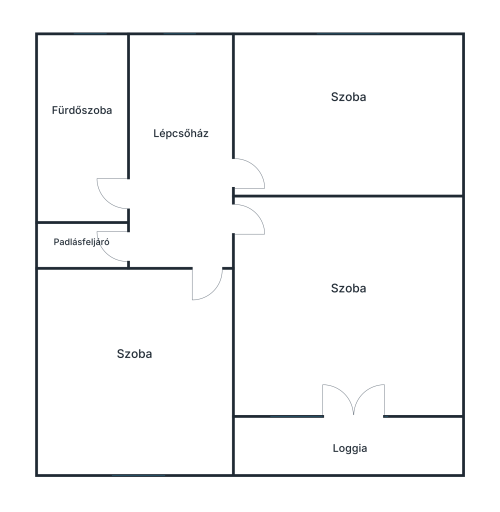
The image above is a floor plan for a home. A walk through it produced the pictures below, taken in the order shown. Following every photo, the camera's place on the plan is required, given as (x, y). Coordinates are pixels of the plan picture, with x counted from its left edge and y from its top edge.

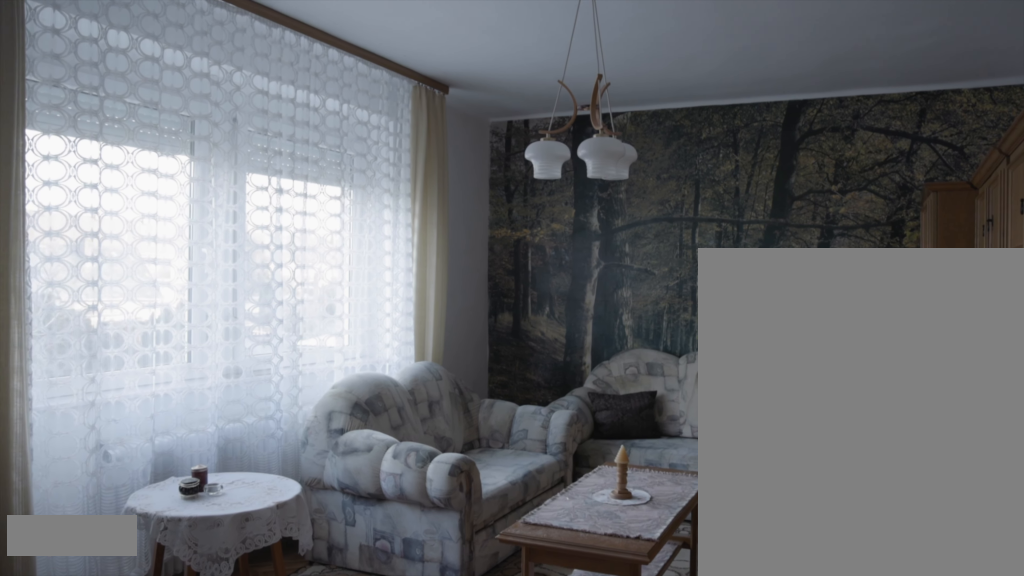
(261, 158)
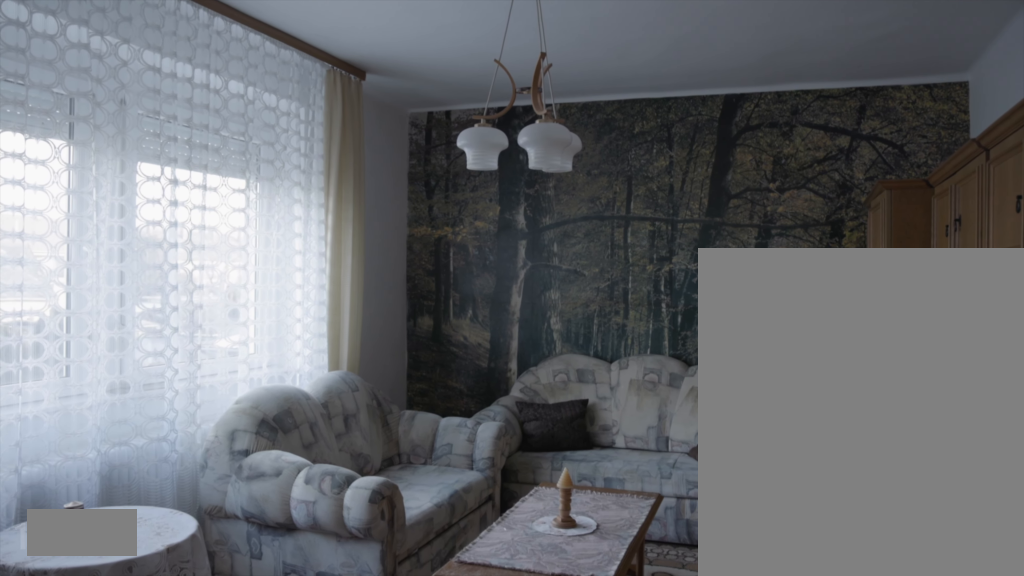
(303, 142)
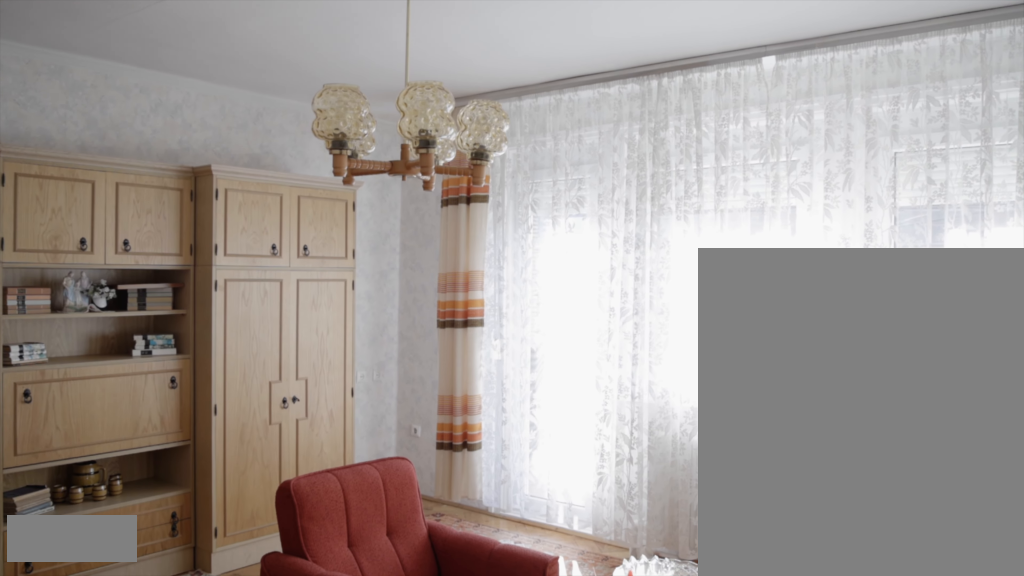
(315, 221)
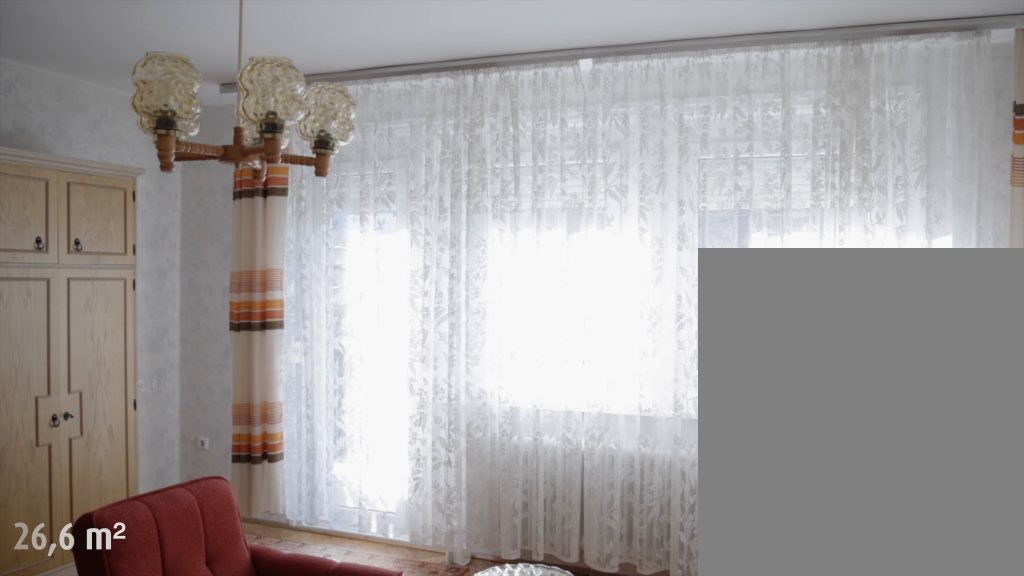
(336, 221)
